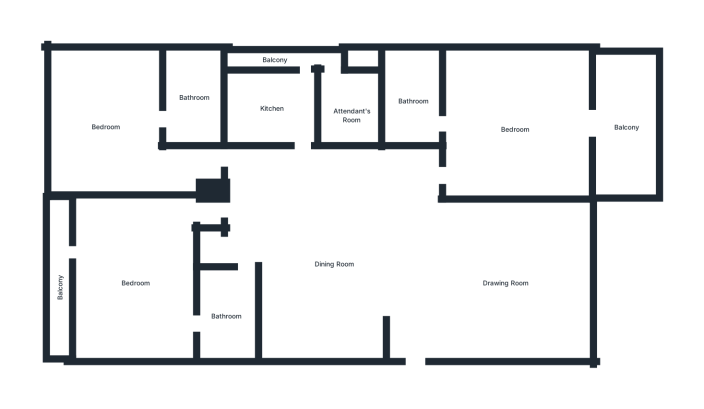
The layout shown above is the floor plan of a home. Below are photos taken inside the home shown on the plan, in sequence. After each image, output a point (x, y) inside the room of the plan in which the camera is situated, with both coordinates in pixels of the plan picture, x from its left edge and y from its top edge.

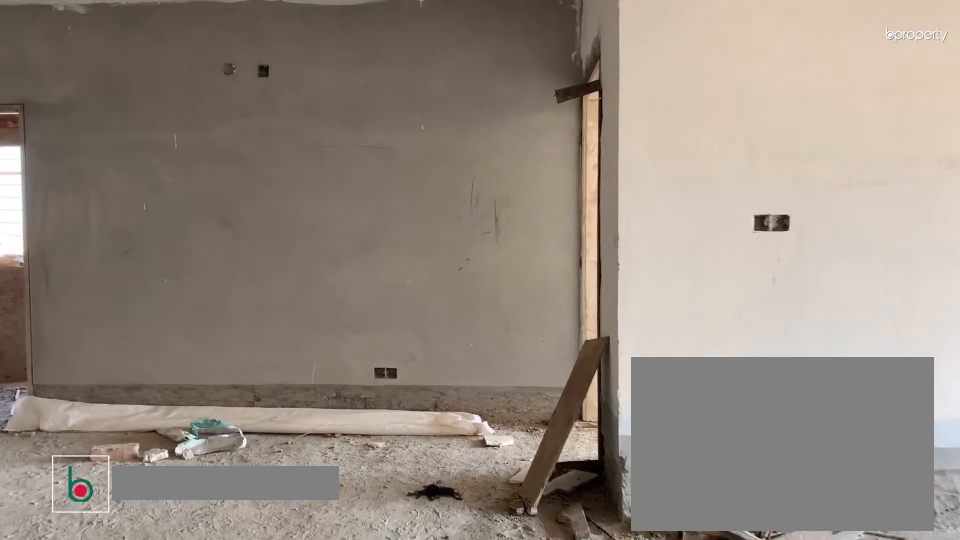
(414, 301)
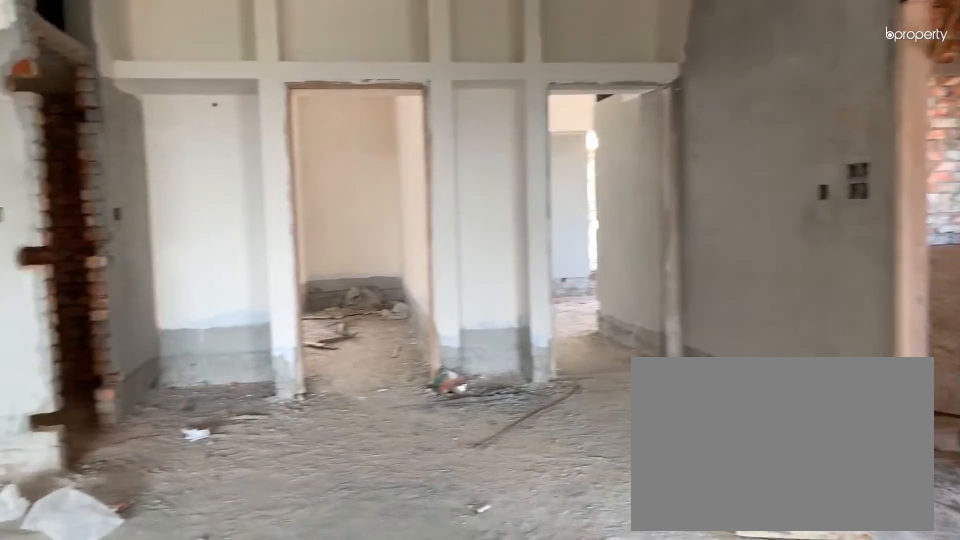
(334, 263)
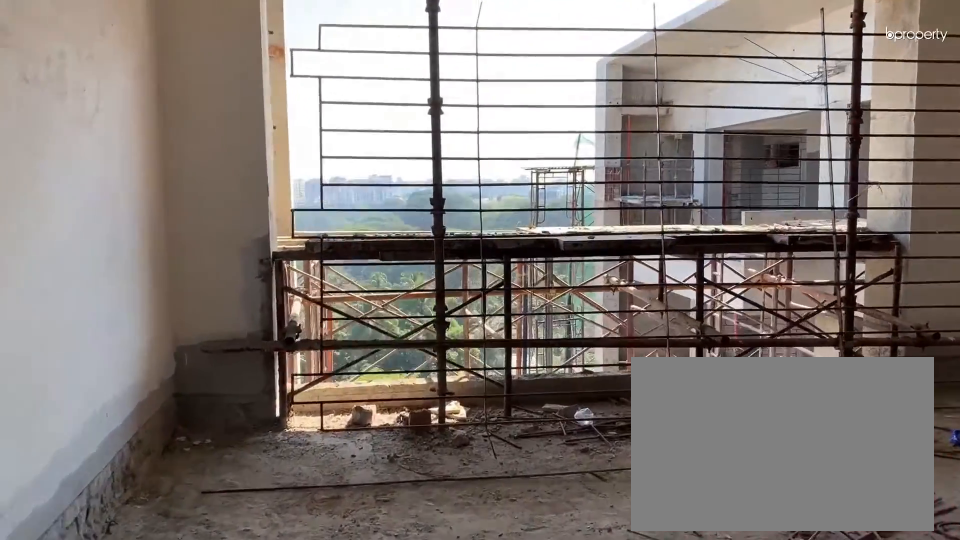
(501, 284)
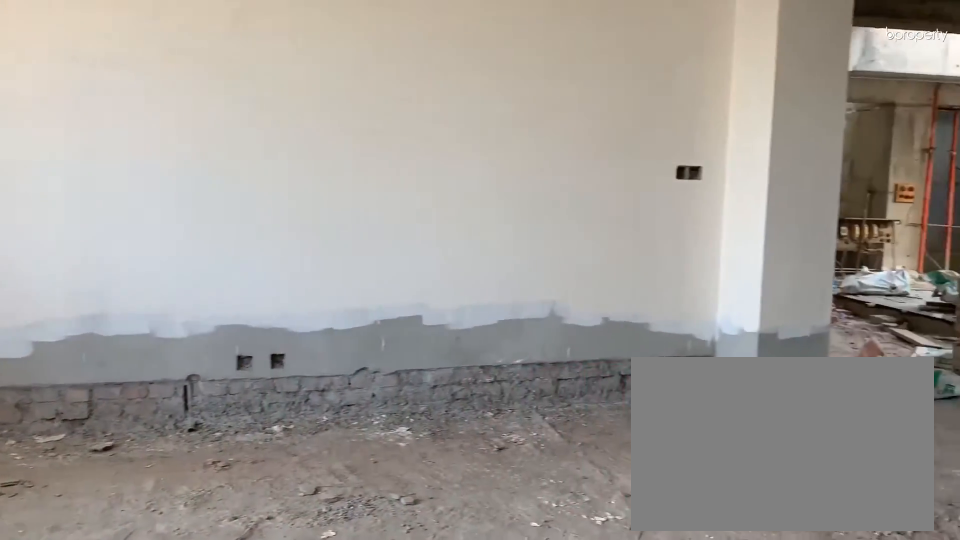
(501, 284)
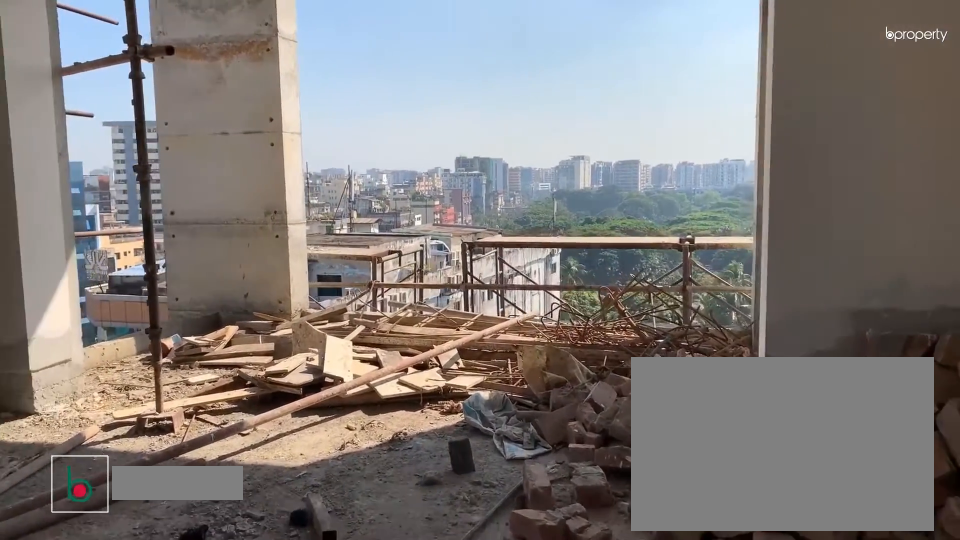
(512, 126)
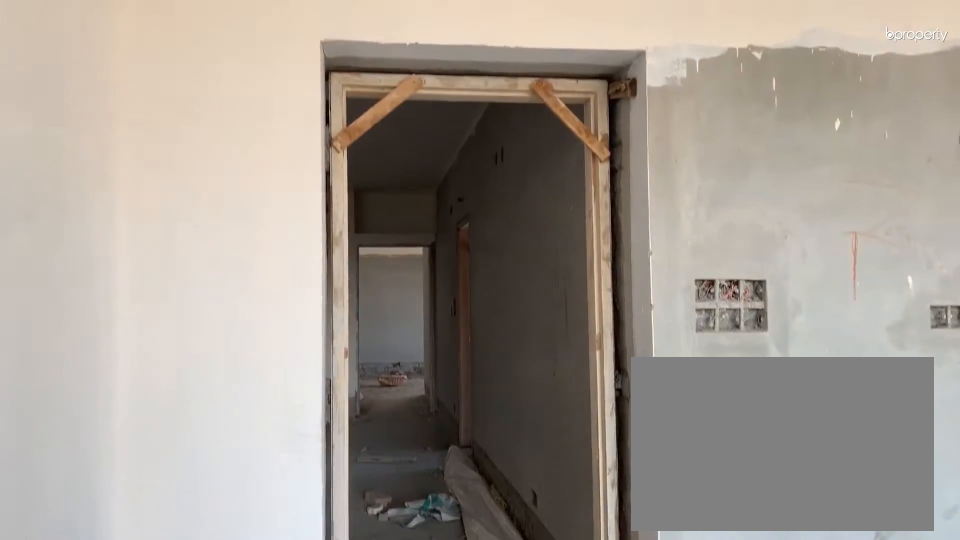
(512, 126)
